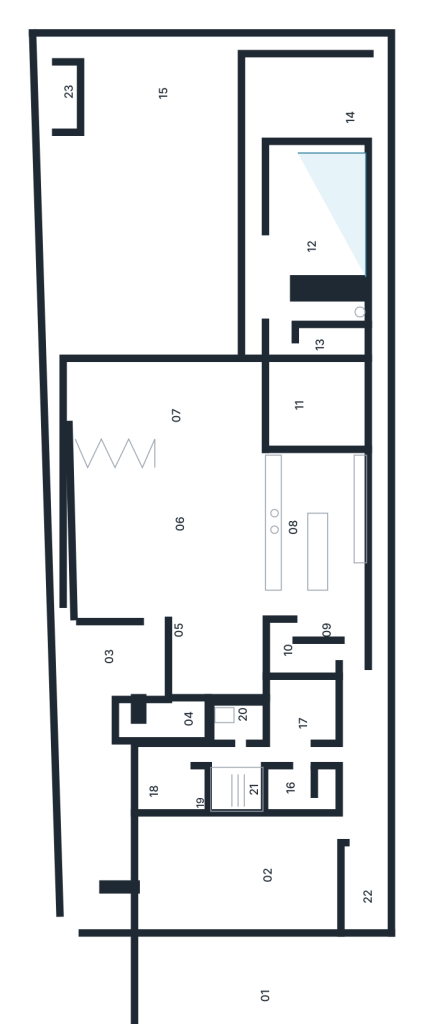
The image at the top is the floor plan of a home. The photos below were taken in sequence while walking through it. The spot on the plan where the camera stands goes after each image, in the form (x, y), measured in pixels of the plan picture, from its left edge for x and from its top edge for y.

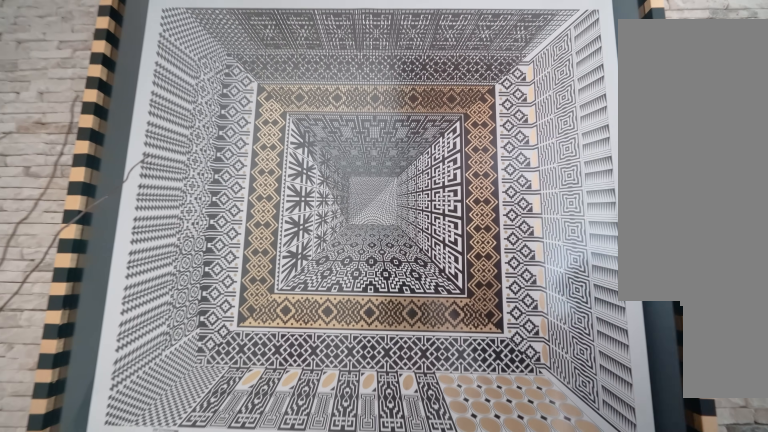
(167, 713)
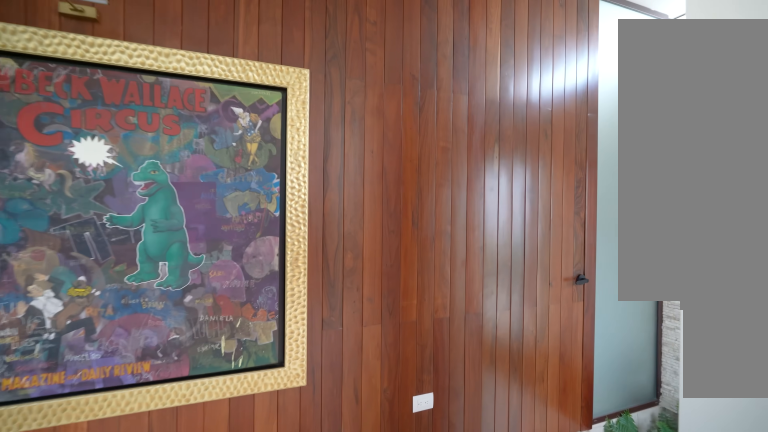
(134, 658)
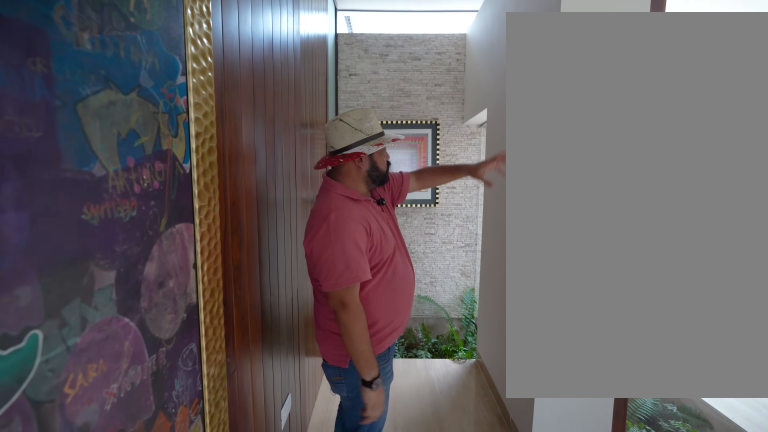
(133, 658)
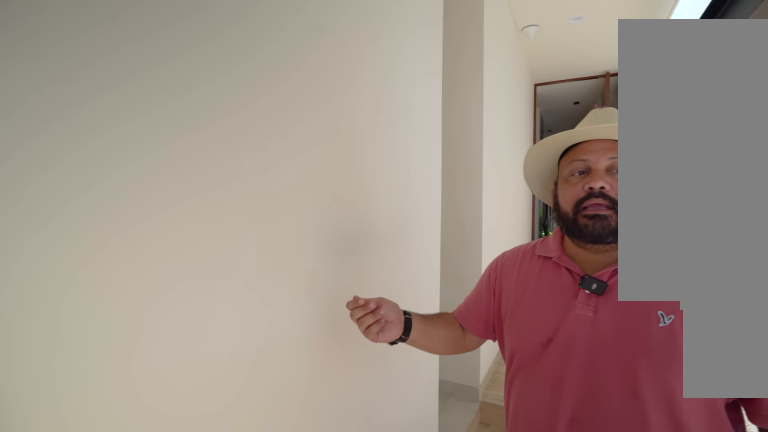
(355, 781)
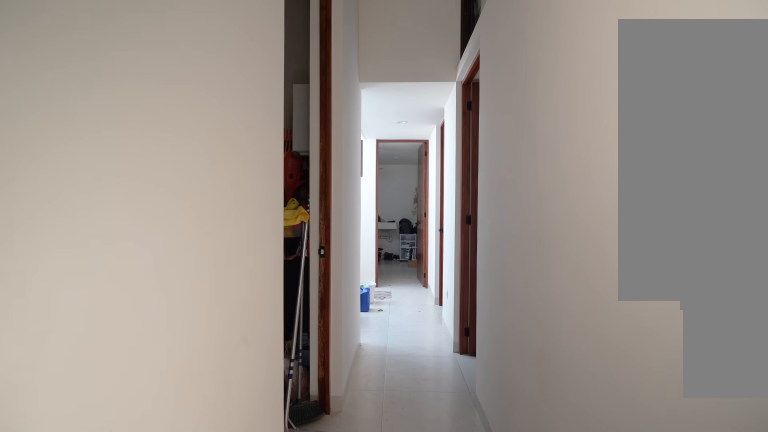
(345, 754)
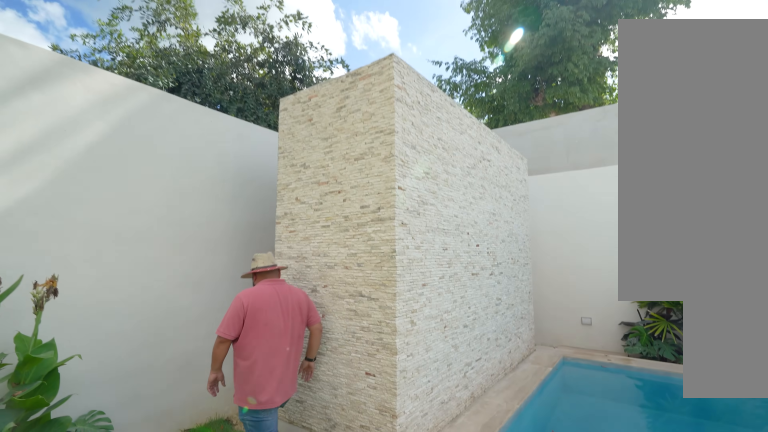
(95, 134)
